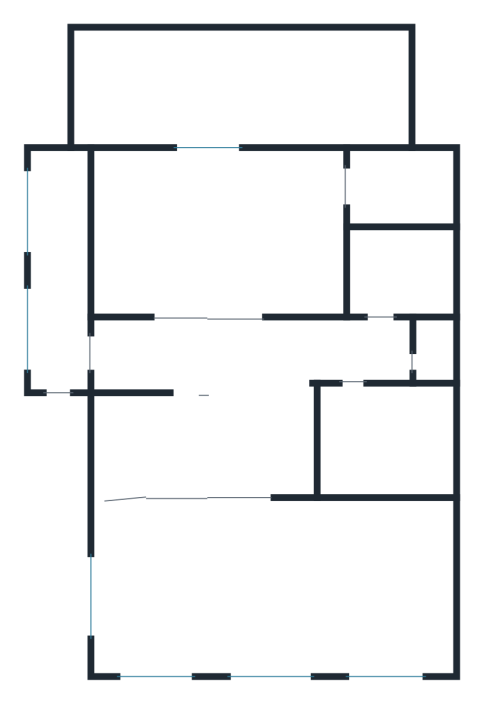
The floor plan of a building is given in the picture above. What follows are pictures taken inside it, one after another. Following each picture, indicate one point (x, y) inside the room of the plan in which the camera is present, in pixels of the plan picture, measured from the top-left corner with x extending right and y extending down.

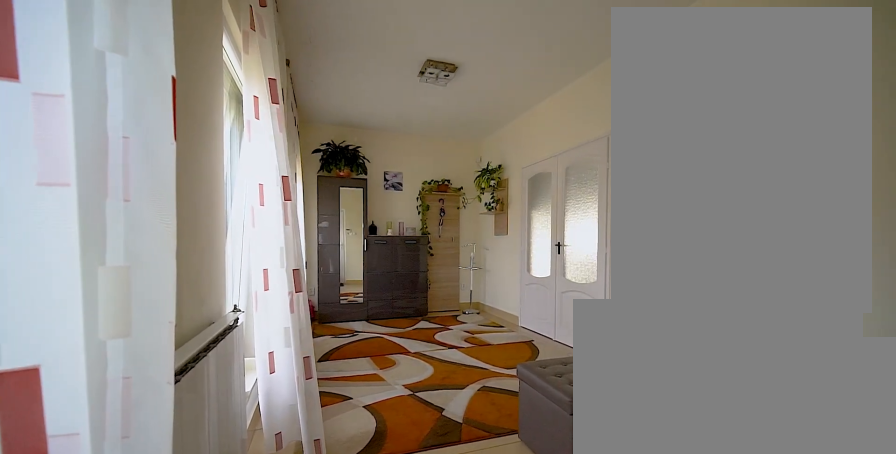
(59, 309)
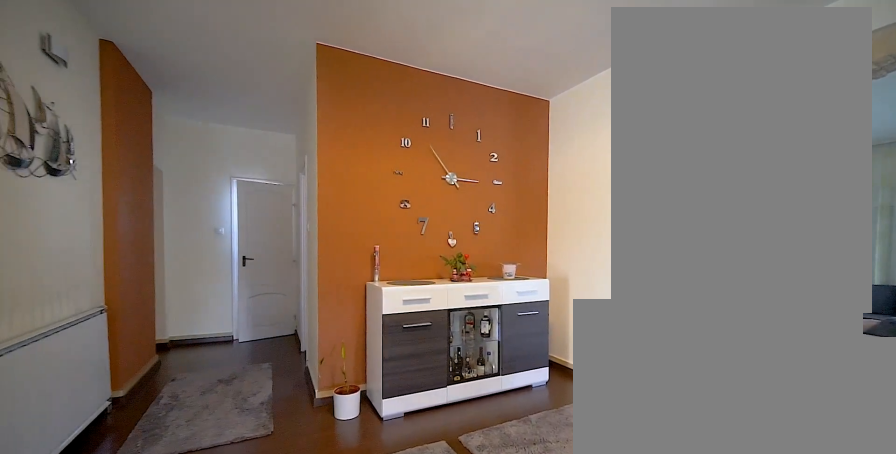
(227, 411)
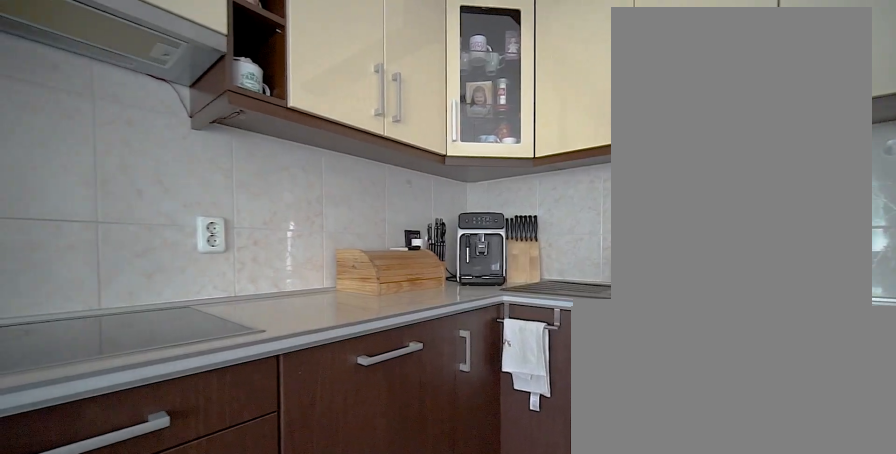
(222, 245)
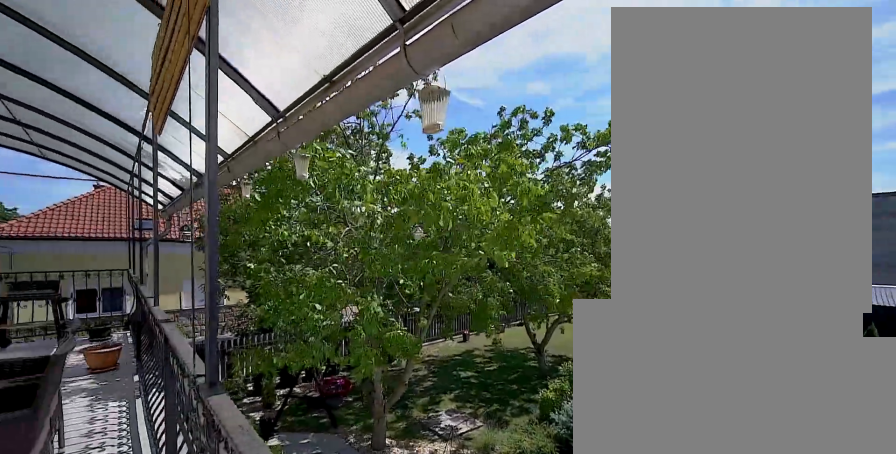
(256, 82)
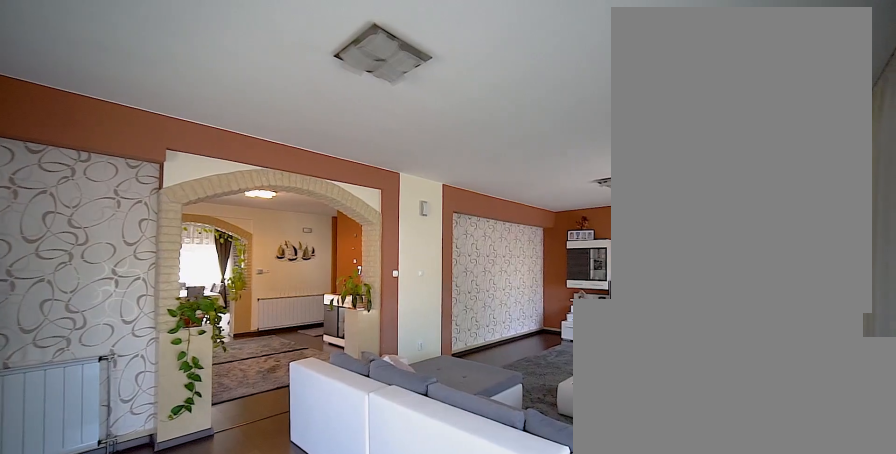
(280, 587)
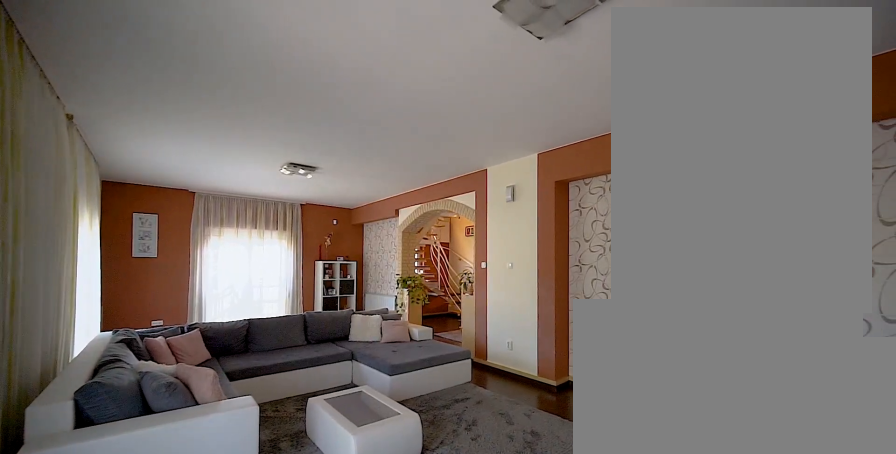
(280, 587)
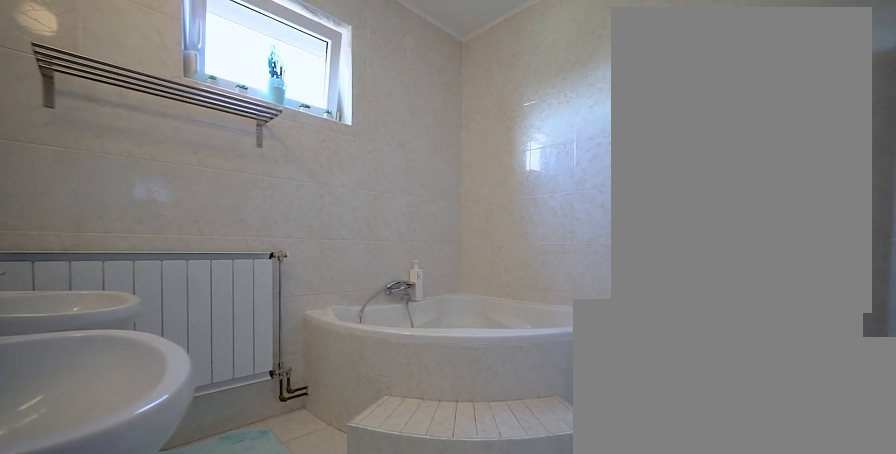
(391, 436)
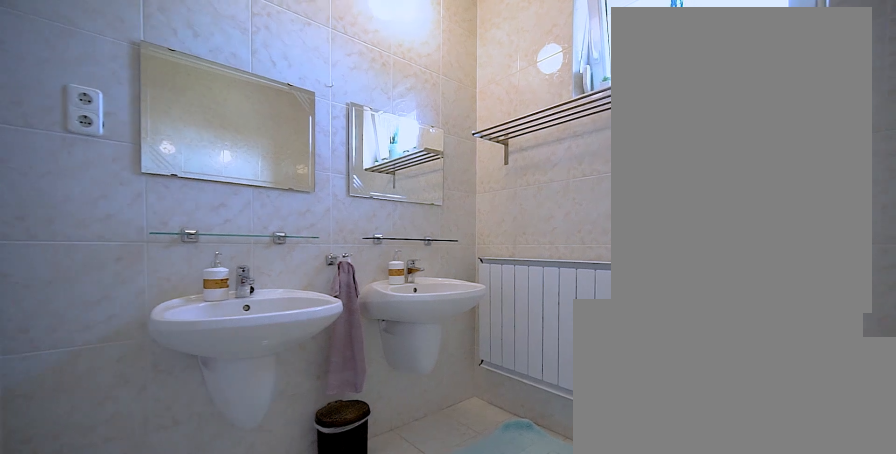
(391, 436)
